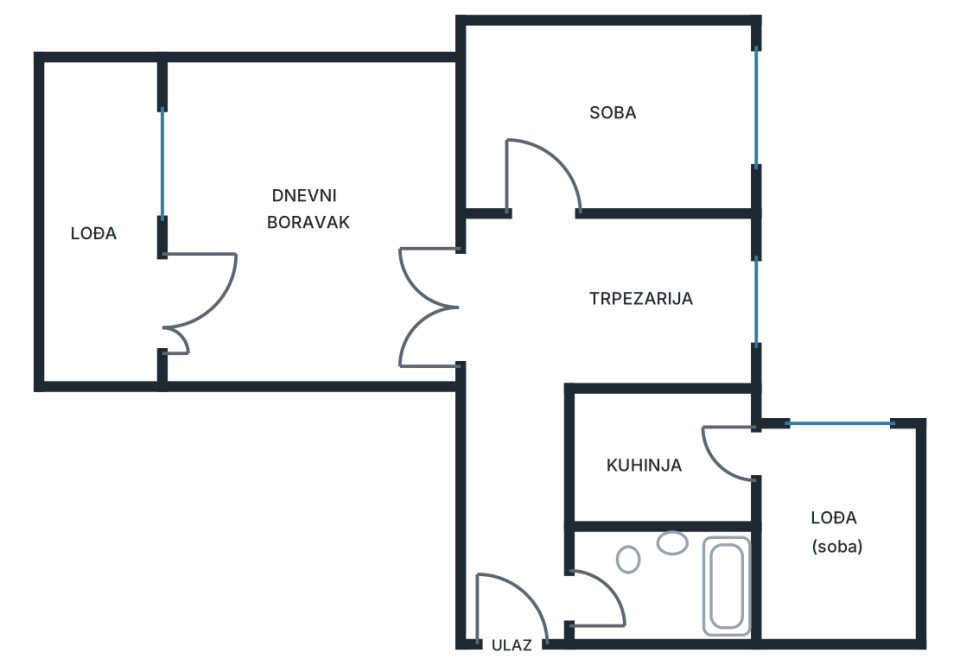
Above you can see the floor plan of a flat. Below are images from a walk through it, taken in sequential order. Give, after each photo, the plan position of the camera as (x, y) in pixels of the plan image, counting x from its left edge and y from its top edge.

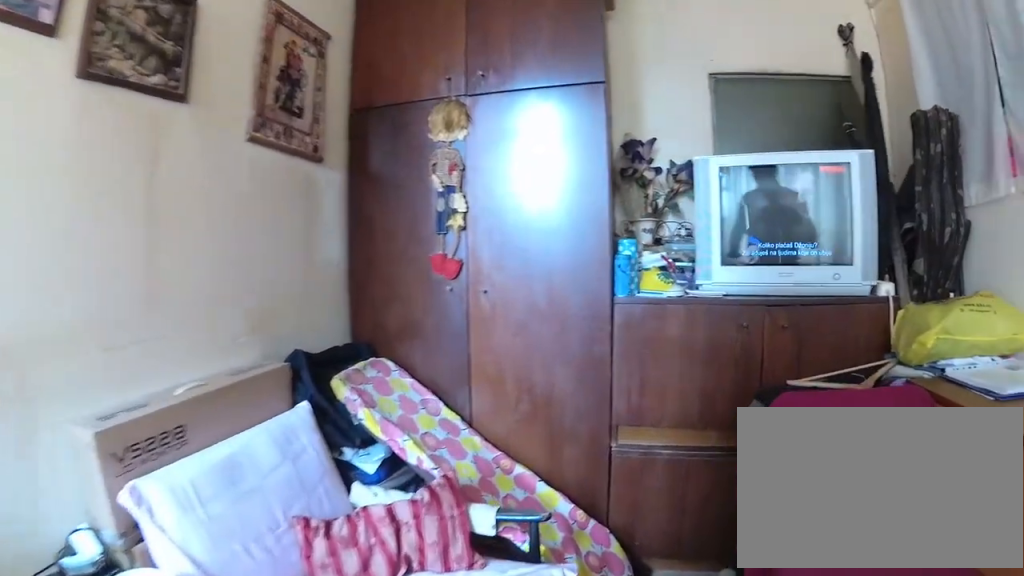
(839, 475)
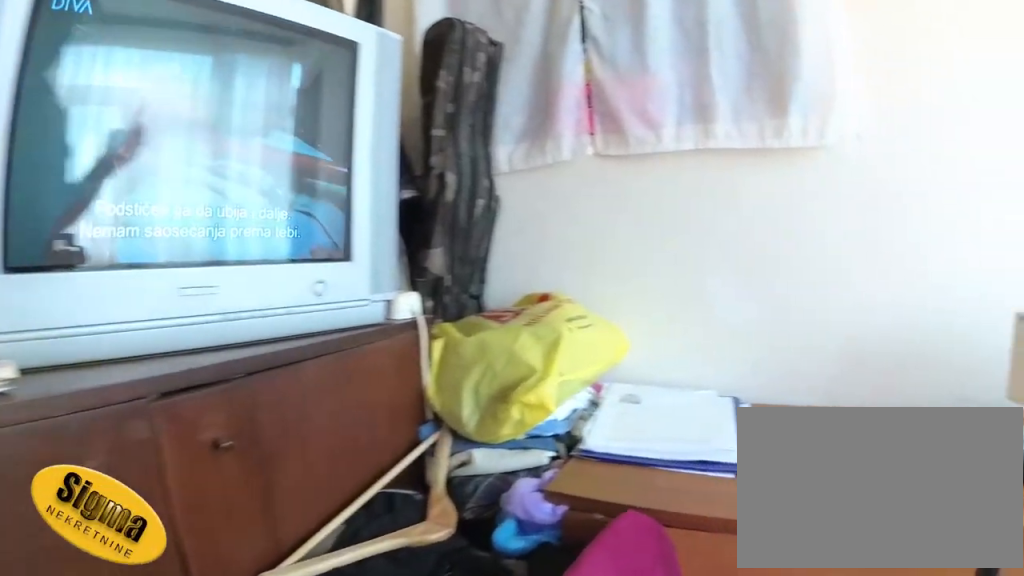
(865, 582)
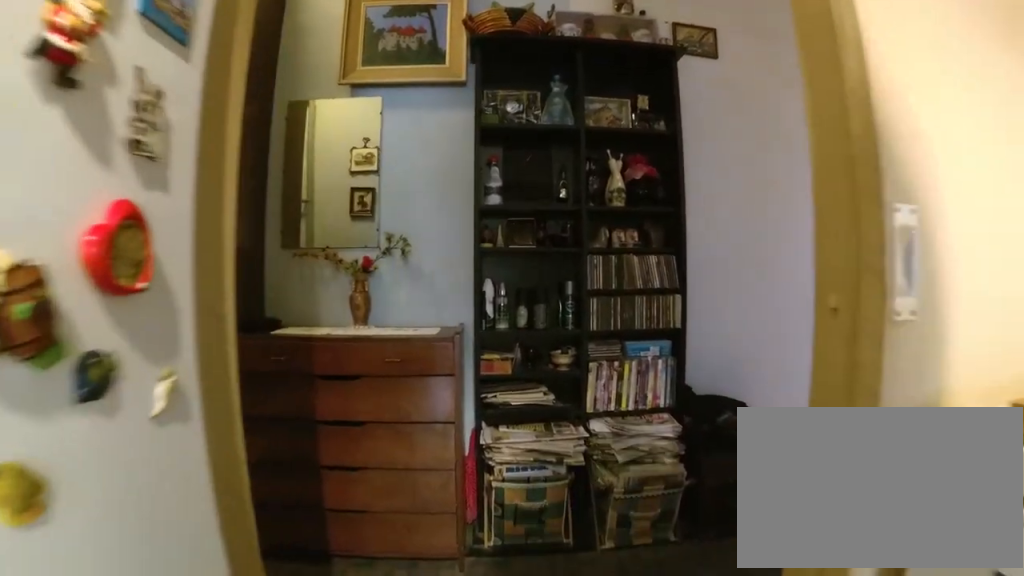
(661, 464)
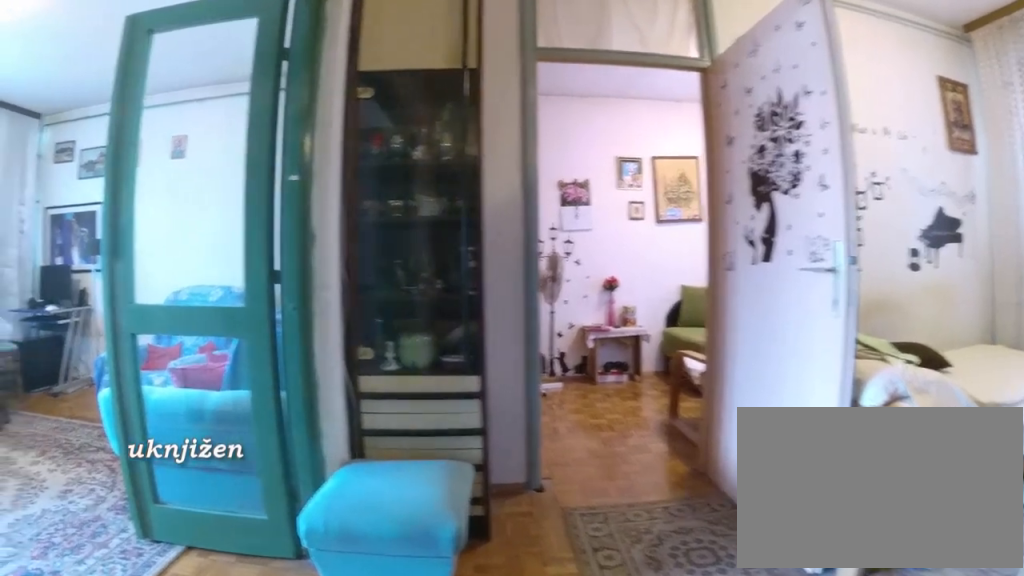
(516, 409)
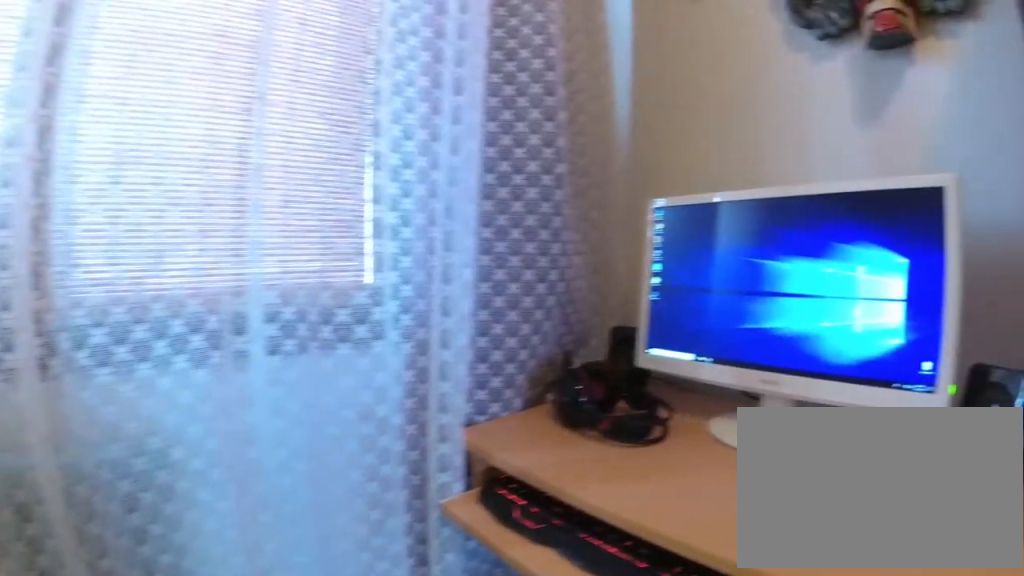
(672, 317)
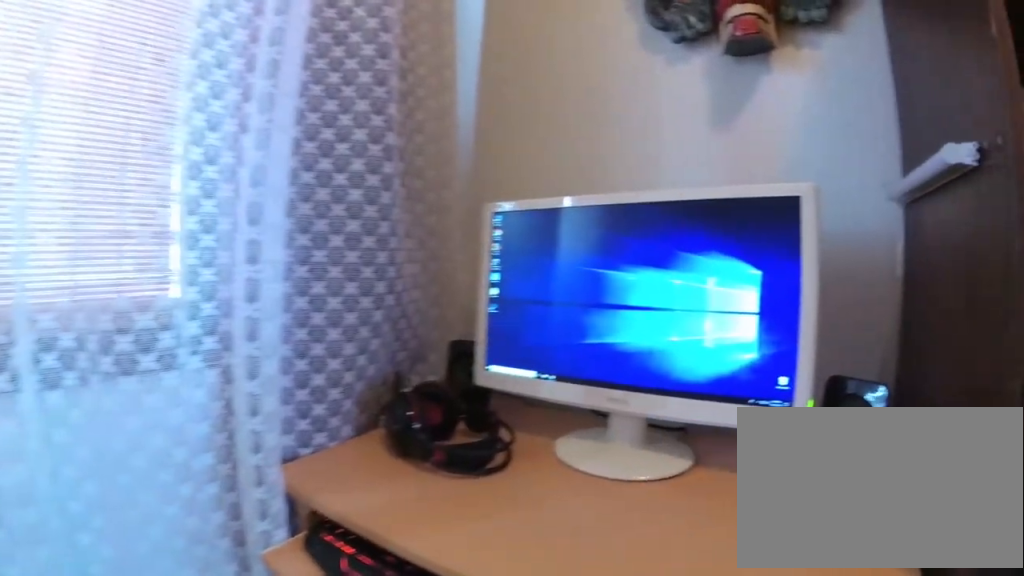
(674, 309)
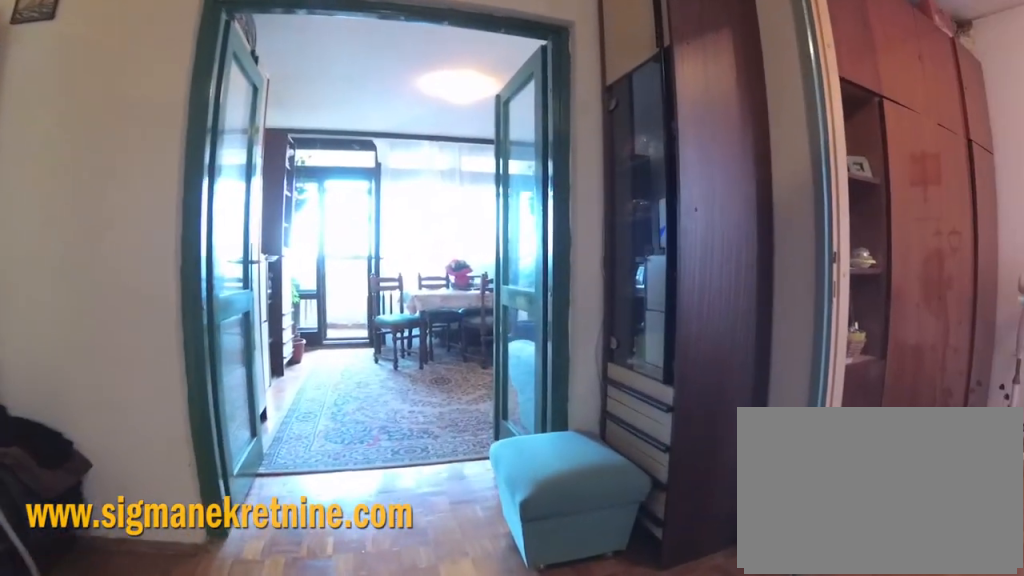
(626, 307)
